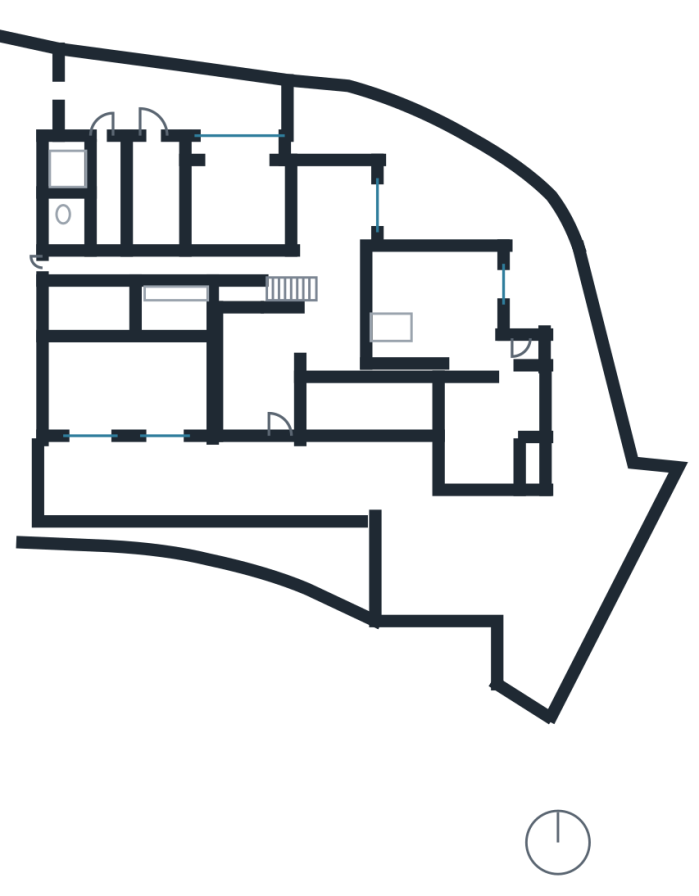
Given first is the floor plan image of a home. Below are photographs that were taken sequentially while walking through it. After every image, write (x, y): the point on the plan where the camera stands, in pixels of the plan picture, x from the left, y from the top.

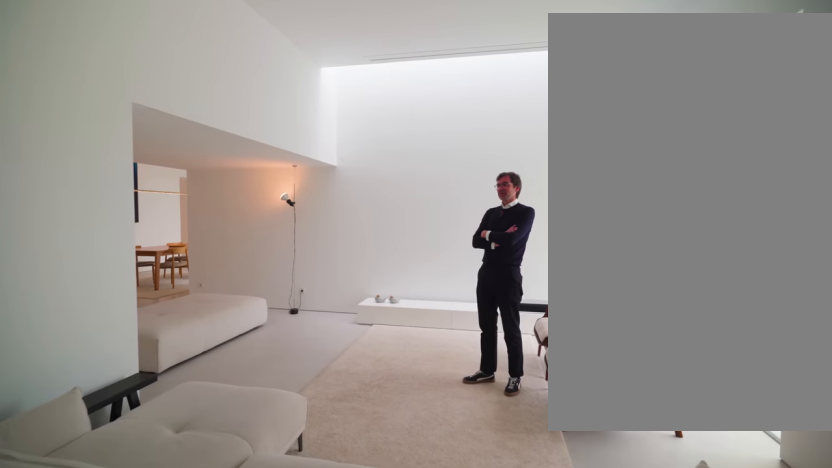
(456, 365)
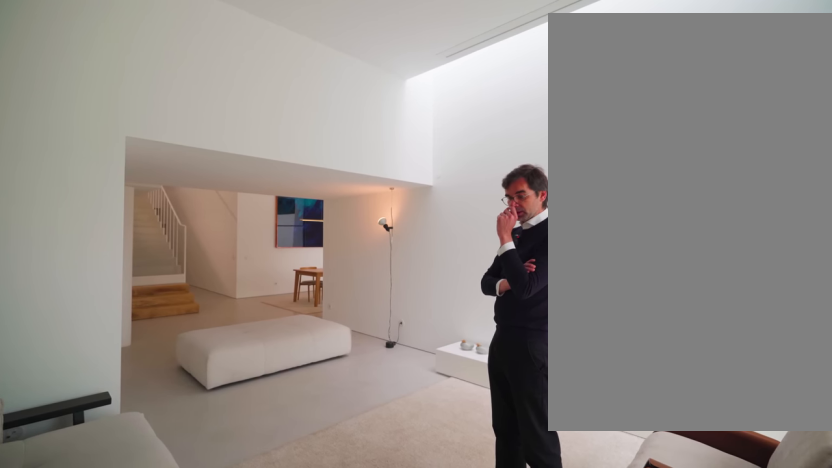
(456, 361)
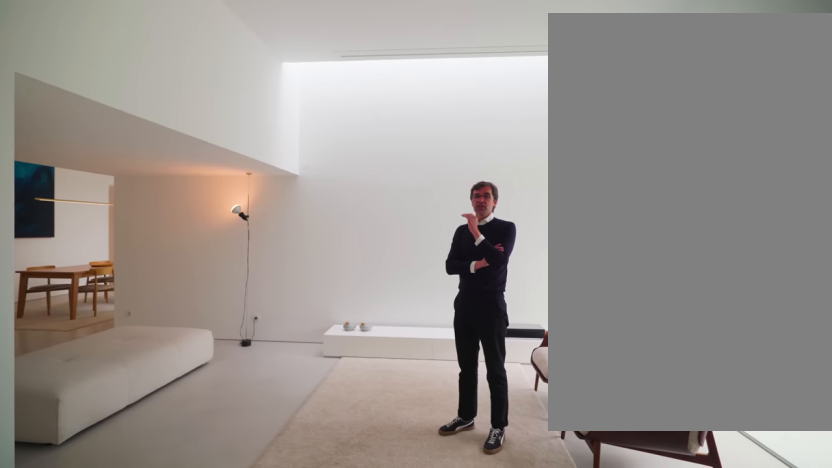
(480, 321)
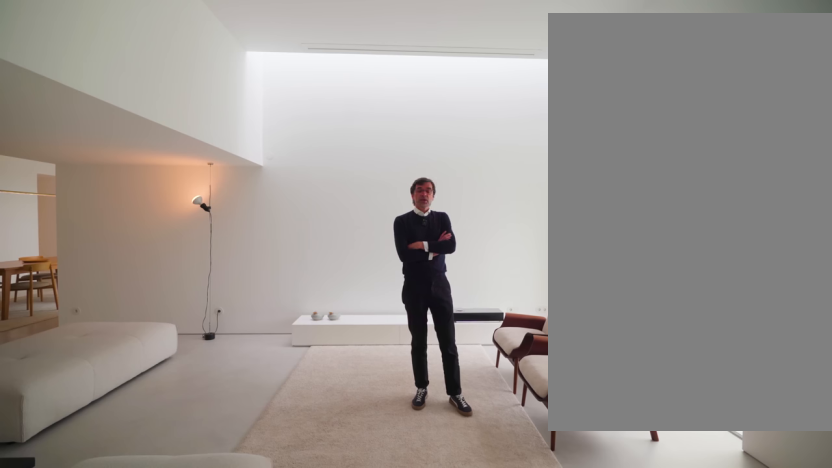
(461, 318)
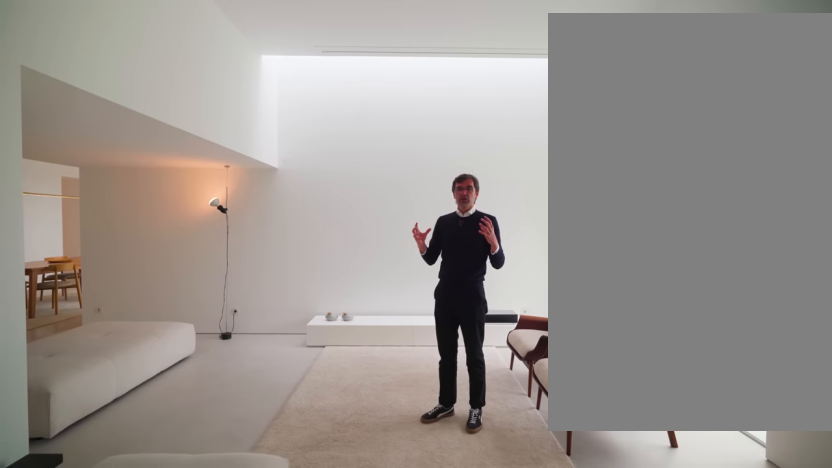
(461, 318)
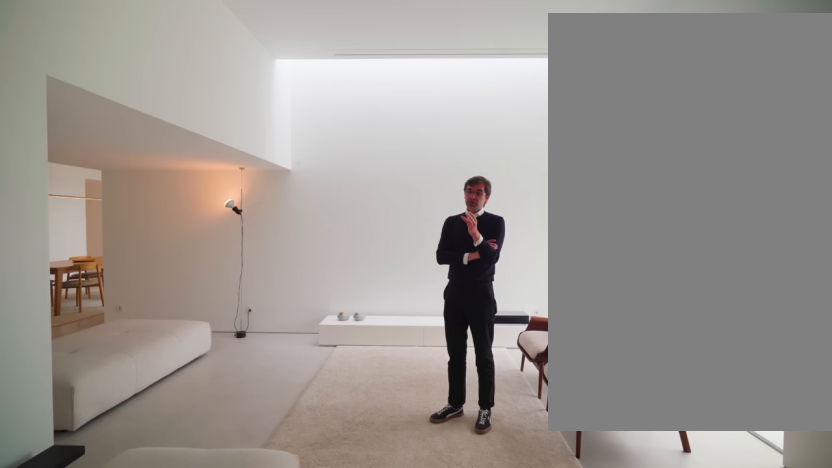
(462, 317)
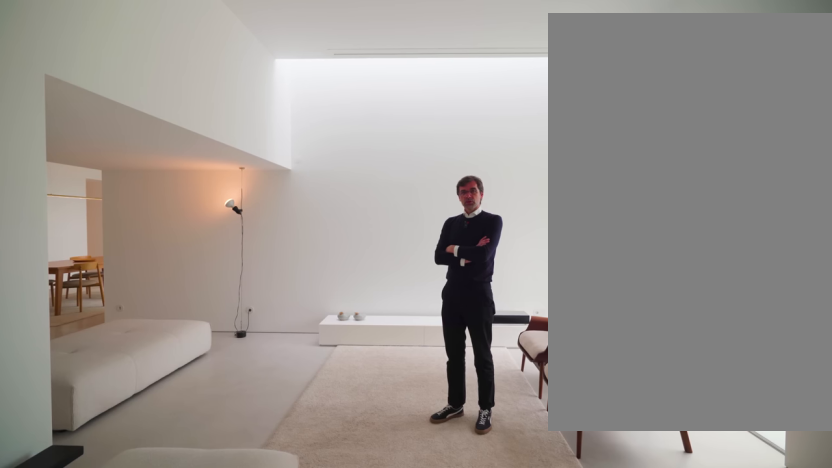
(462, 317)
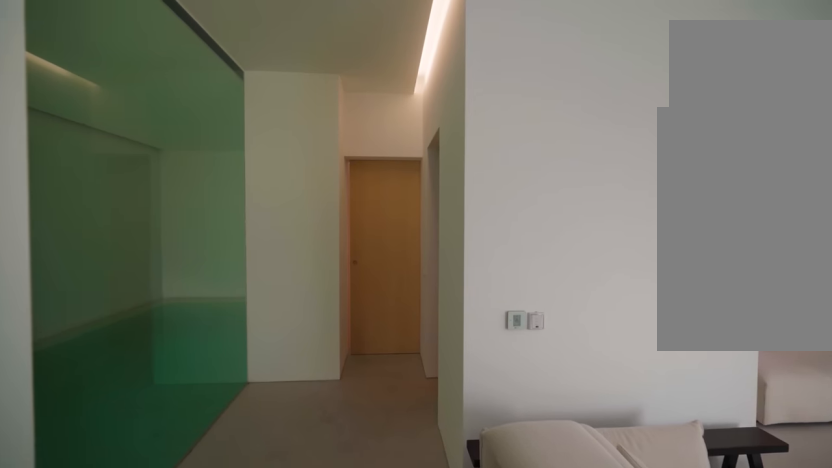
(461, 317)
